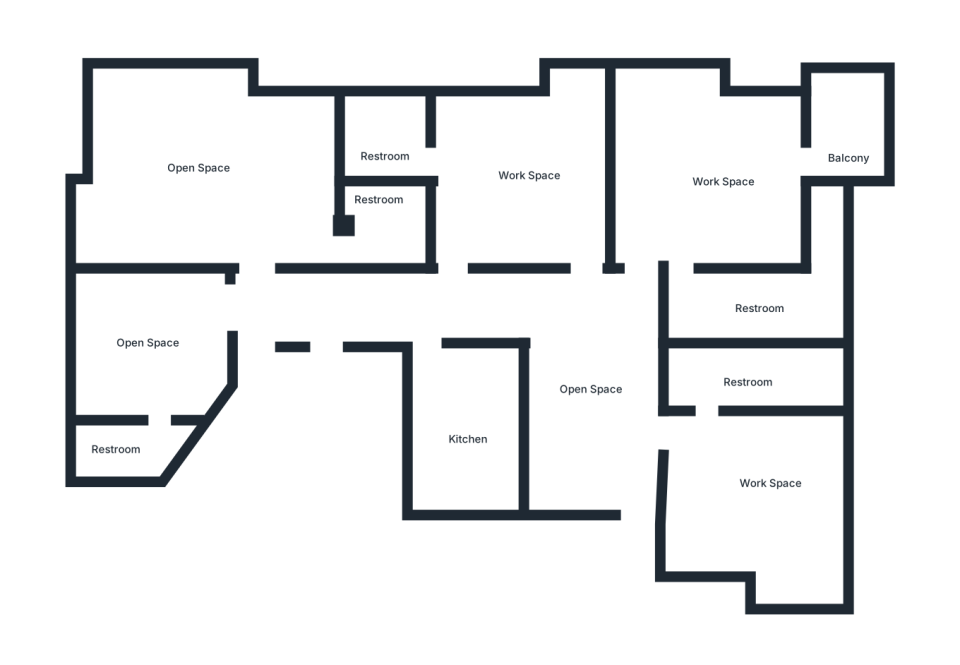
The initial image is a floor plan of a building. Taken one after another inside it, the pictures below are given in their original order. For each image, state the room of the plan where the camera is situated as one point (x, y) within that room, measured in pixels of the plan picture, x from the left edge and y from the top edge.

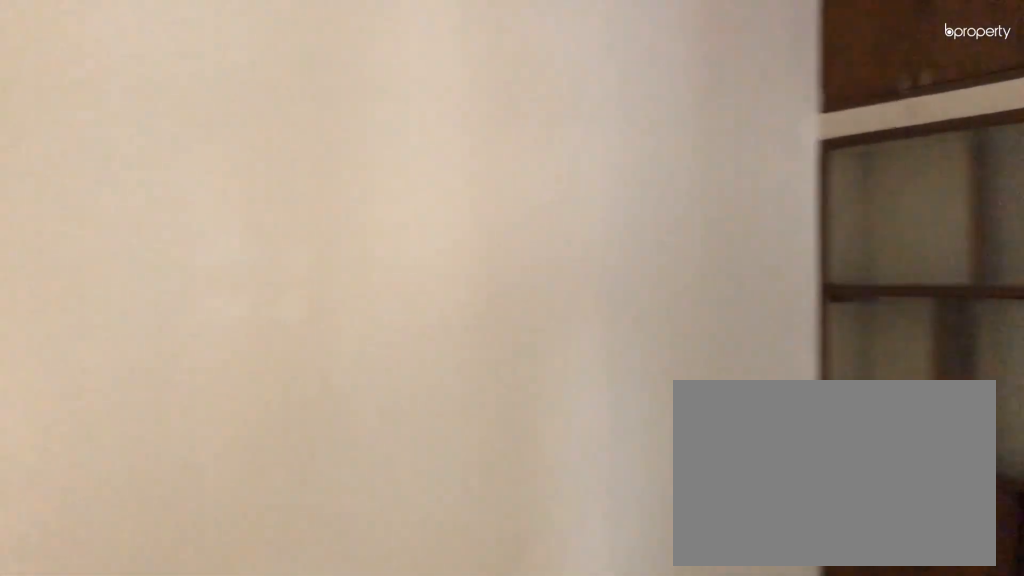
(220, 191)
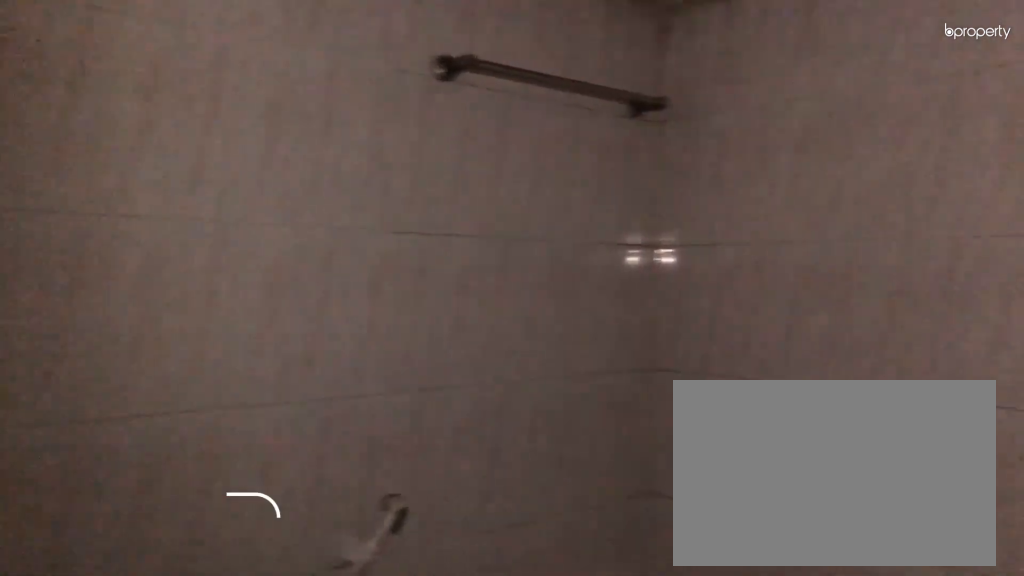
(380, 221)
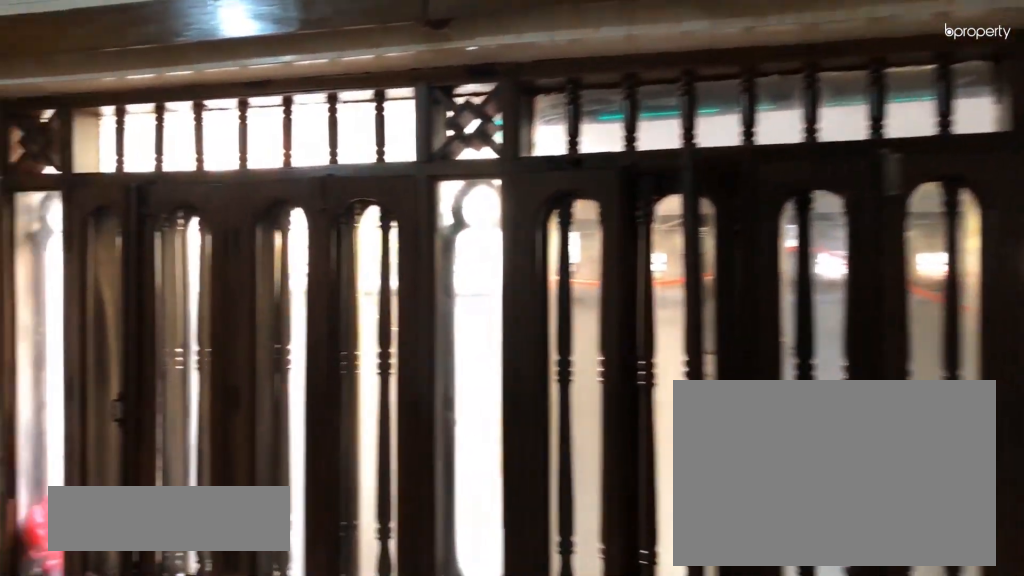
(155, 356)
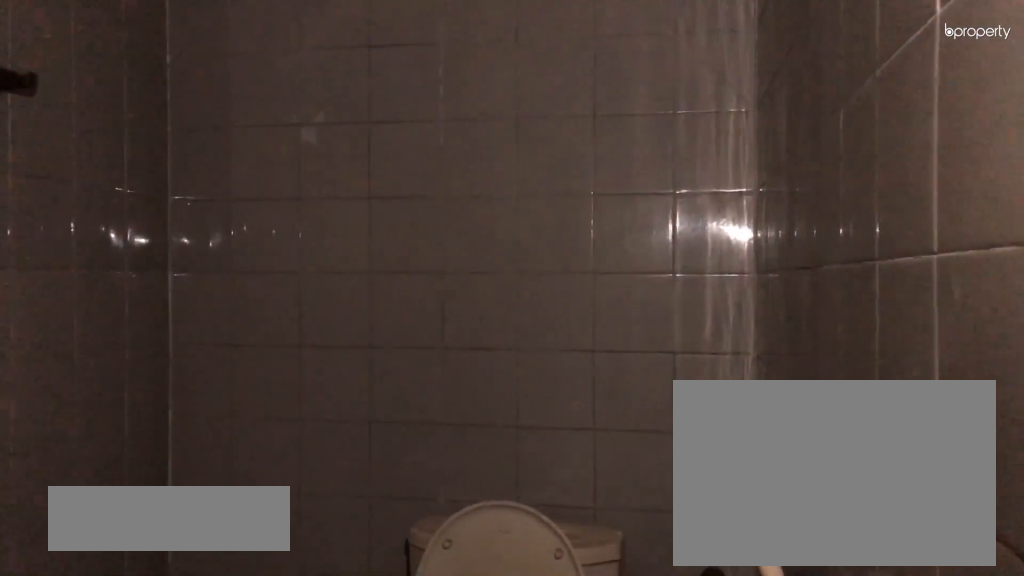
(129, 453)
